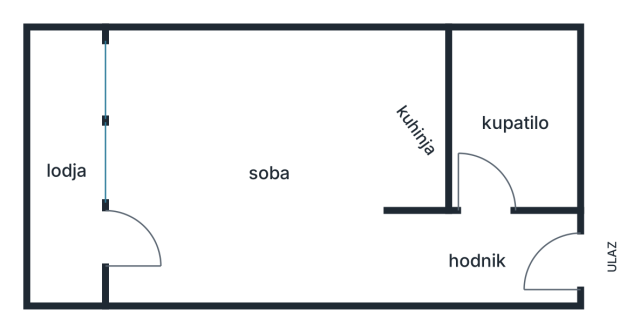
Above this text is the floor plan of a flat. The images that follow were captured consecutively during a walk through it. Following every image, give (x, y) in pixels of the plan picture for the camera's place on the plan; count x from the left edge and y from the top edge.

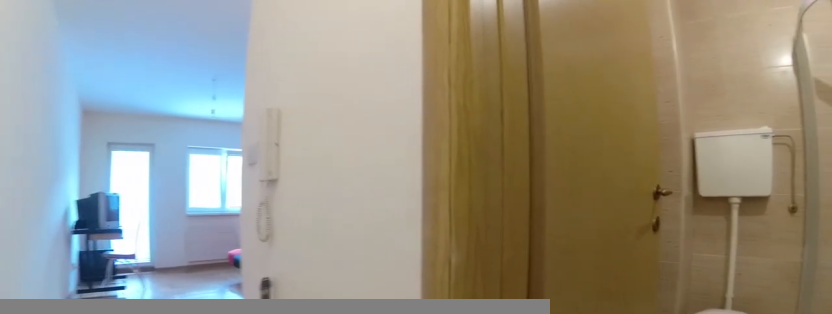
(514, 248)
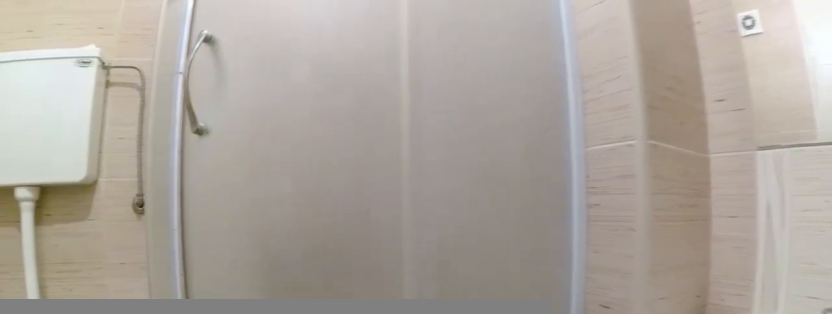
(529, 129)
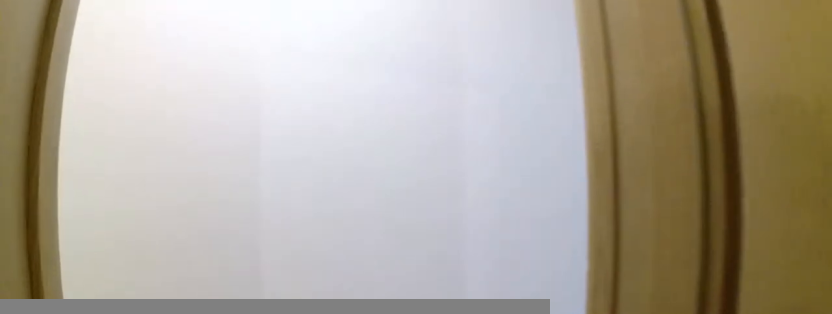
(504, 150)
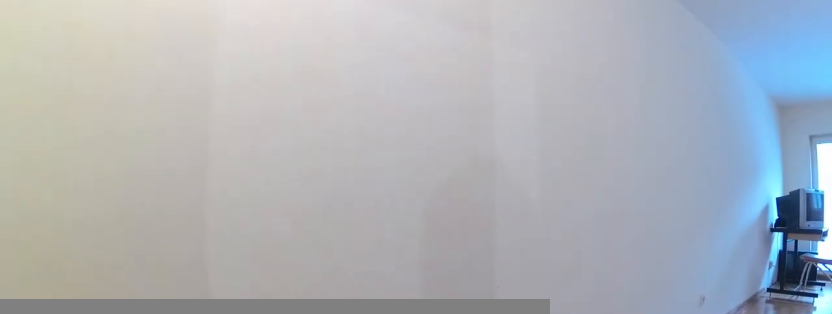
(481, 224)
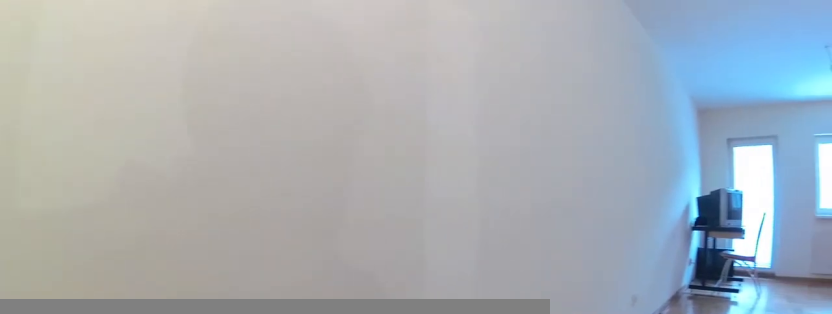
(482, 235)
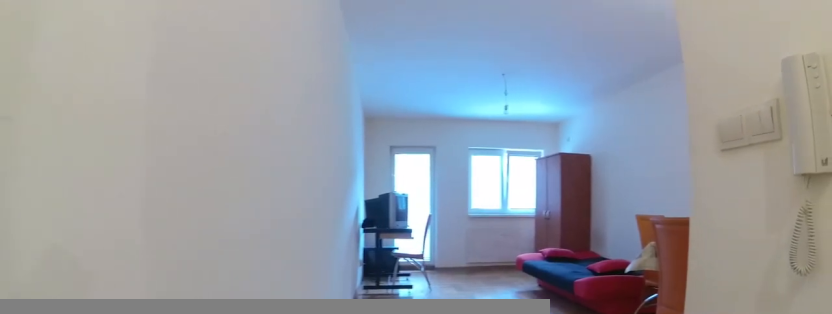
(450, 249)
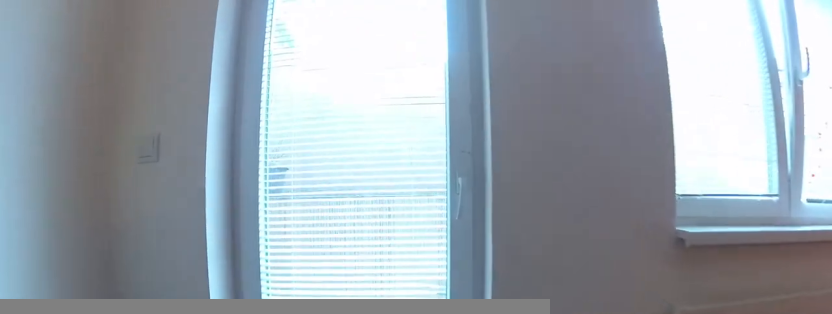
(174, 248)
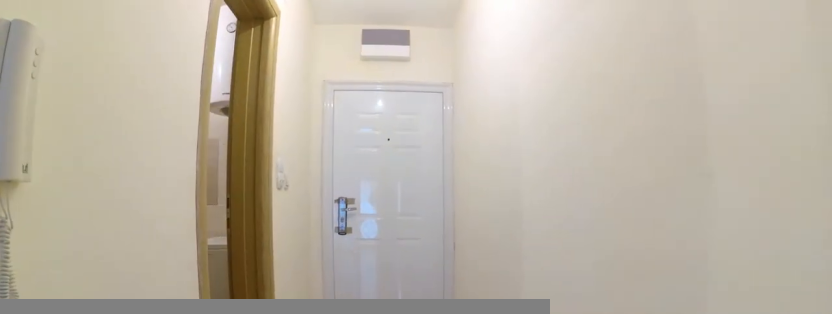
(386, 251)
